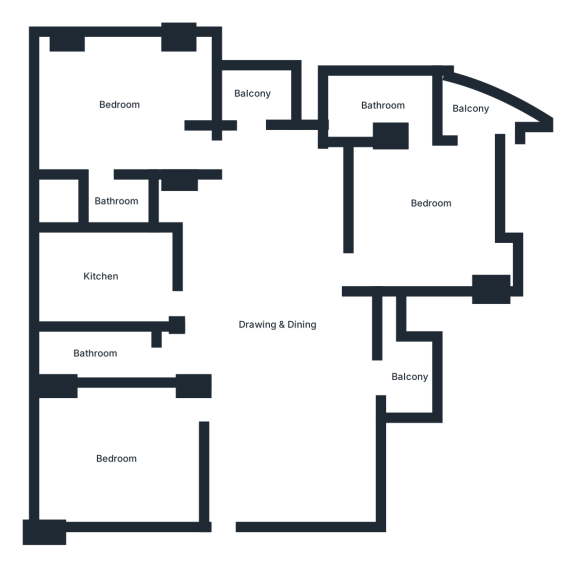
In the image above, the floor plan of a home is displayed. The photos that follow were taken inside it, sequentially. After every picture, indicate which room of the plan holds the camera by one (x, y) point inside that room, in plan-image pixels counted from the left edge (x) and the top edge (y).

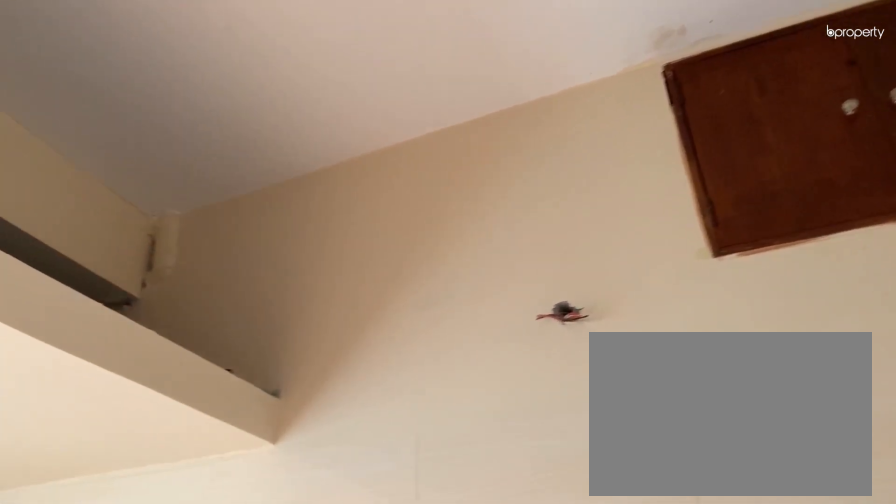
(106, 278)
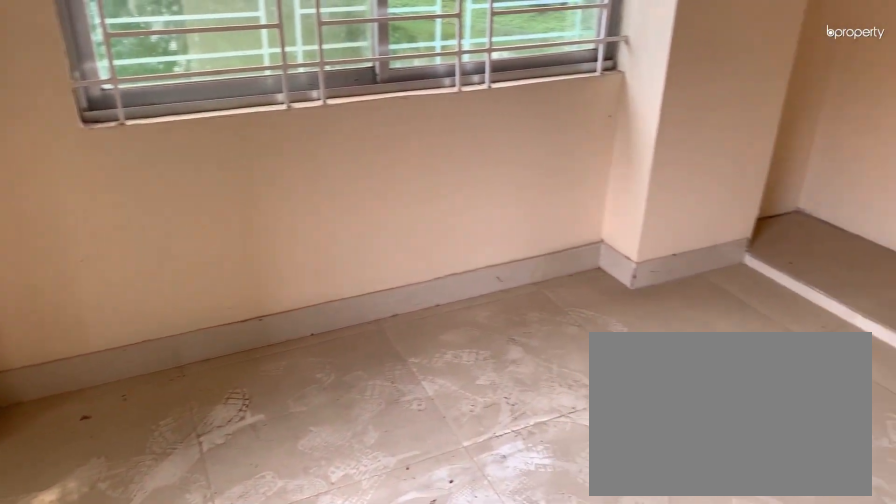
(122, 111)
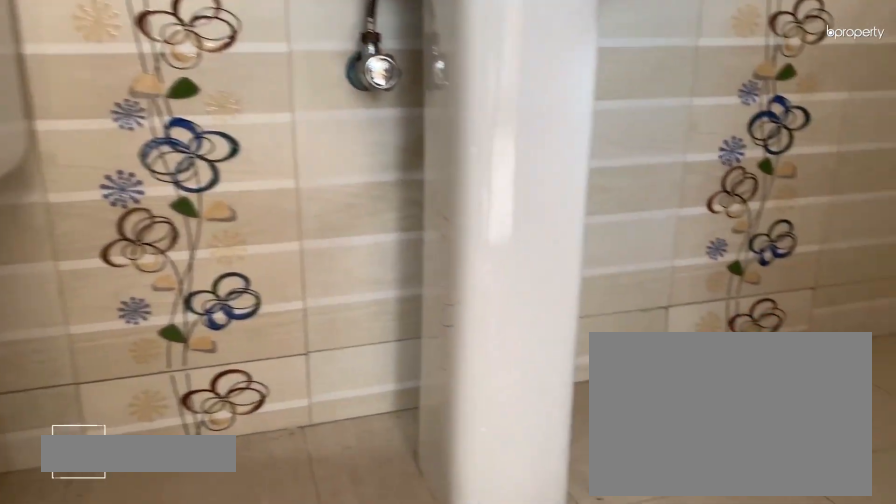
(102, 201)
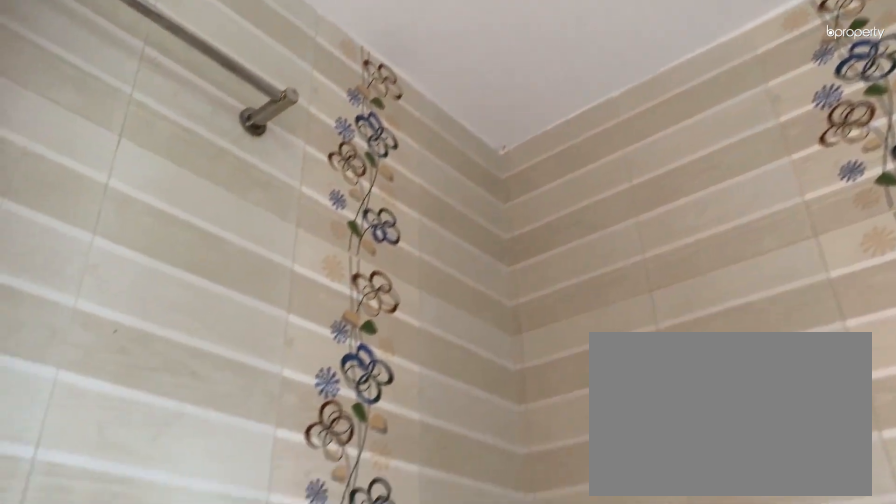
(102, 201)
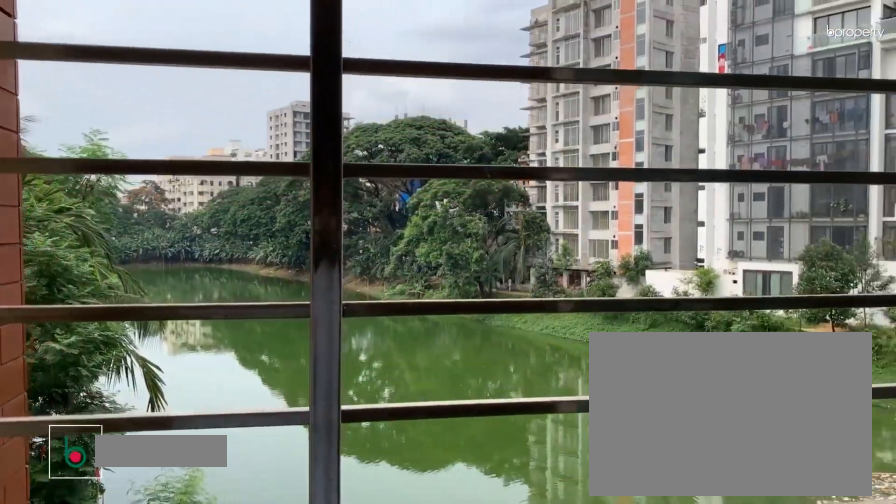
(260, 90)
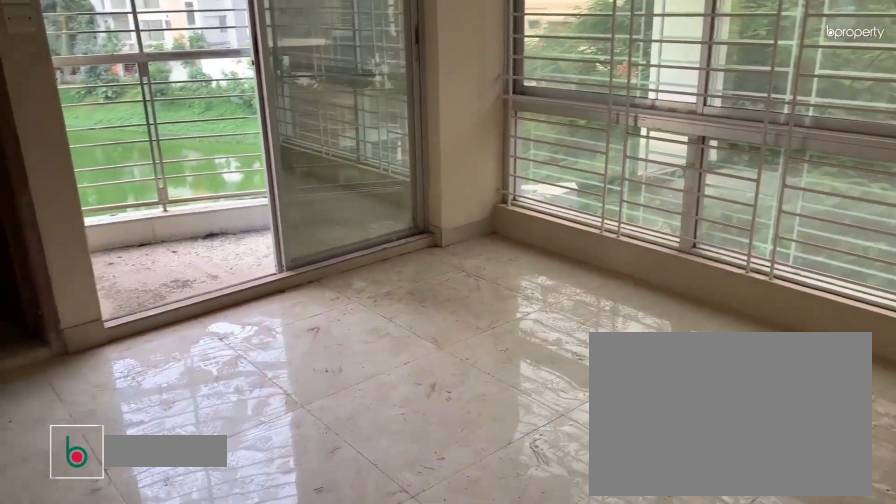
(430, 206)
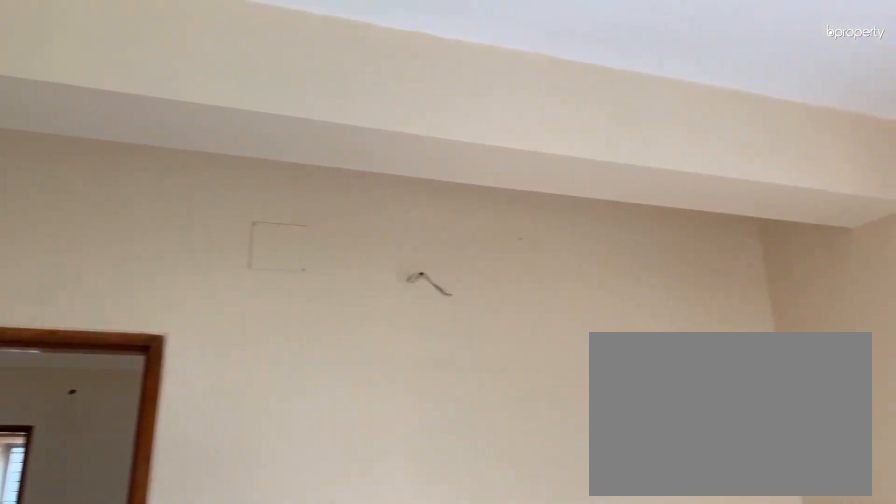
(430, 206)
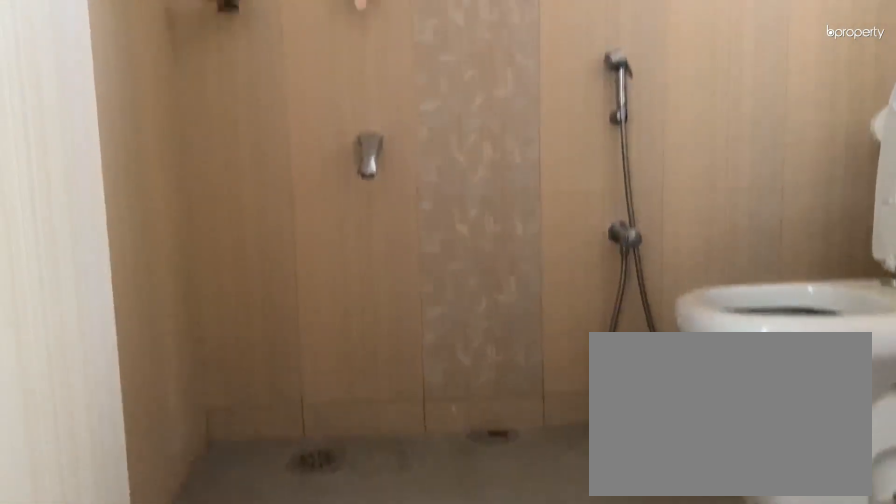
(383, 105)
